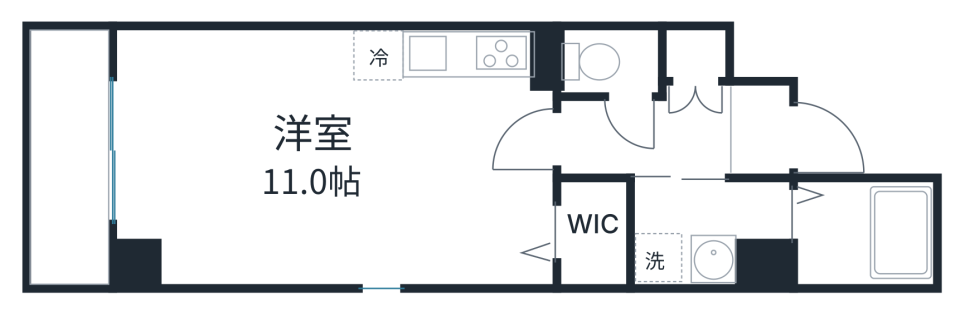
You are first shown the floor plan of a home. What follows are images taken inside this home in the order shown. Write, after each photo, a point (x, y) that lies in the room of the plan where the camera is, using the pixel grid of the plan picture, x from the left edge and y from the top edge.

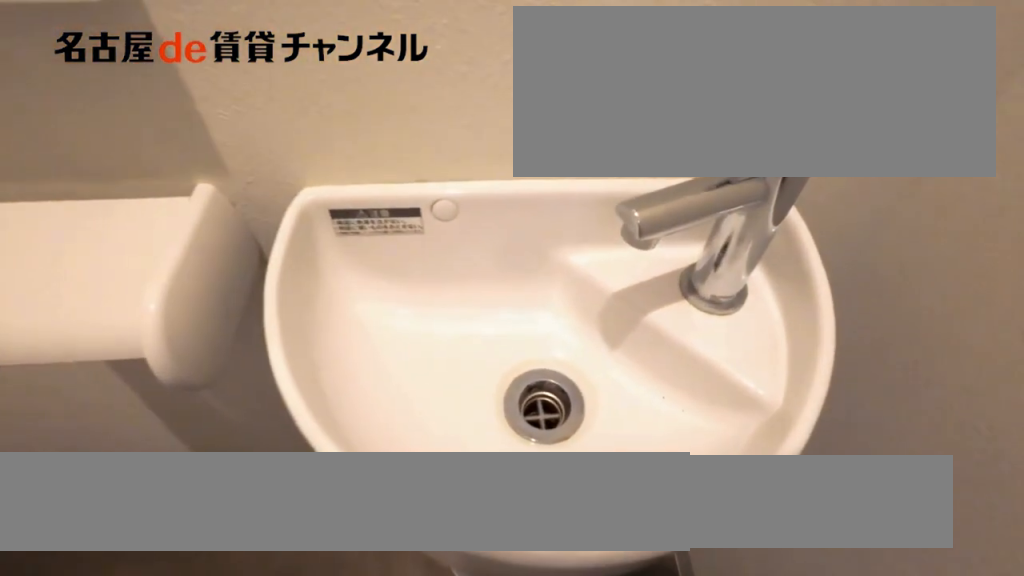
(613, 65)
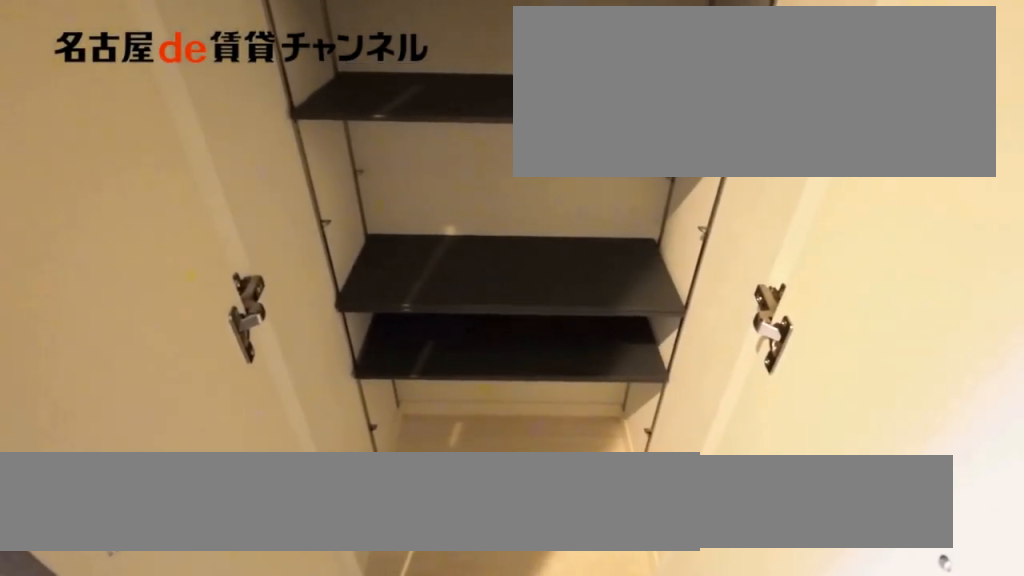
(693, 56)
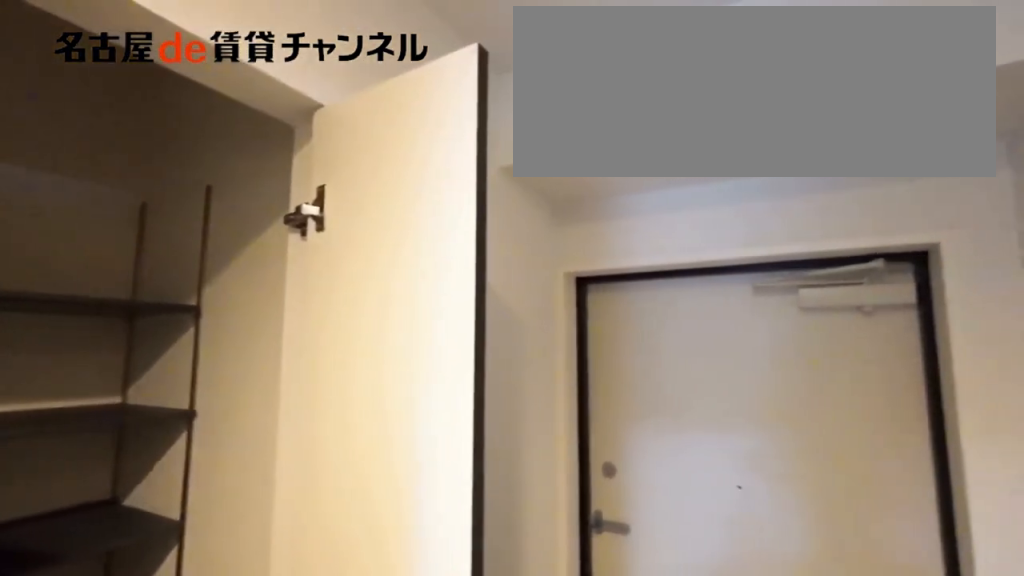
(693, 56)
